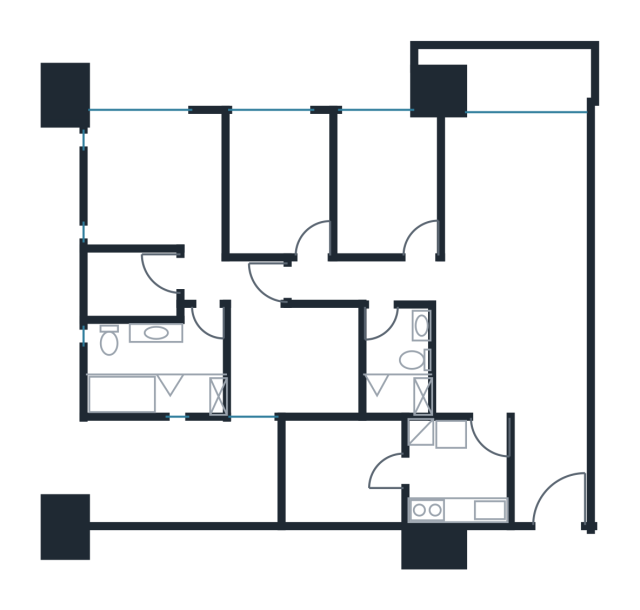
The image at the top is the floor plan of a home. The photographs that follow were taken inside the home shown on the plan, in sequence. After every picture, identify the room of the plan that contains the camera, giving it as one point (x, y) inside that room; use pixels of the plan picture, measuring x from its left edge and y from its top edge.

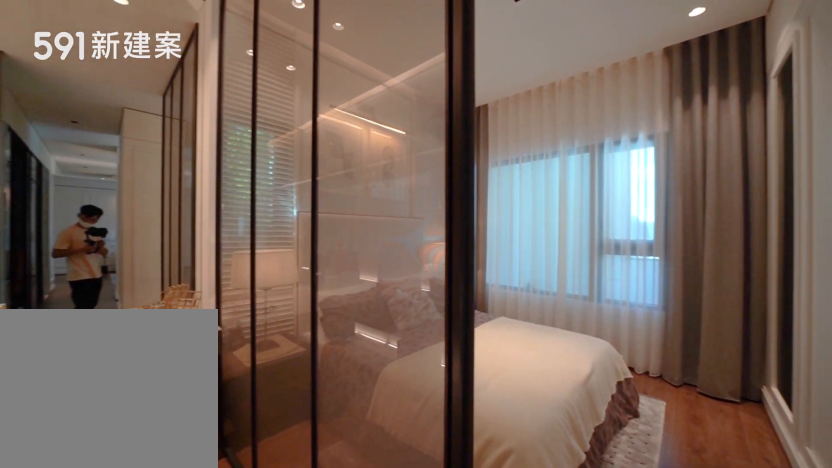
(152, 212)
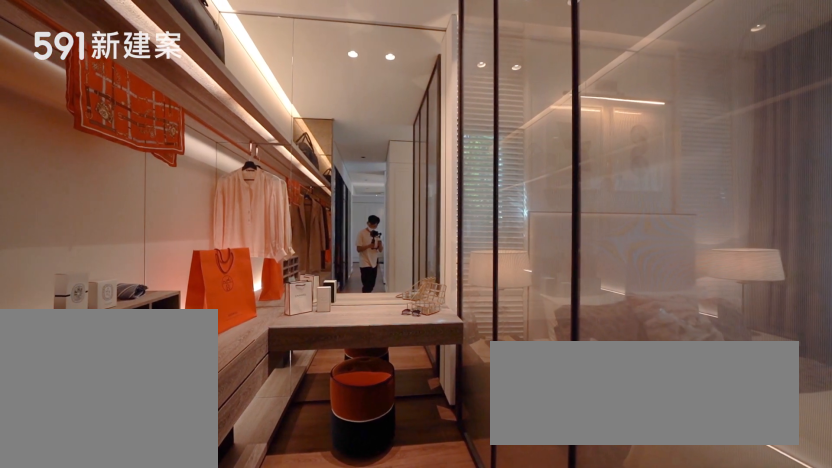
(152, 212)
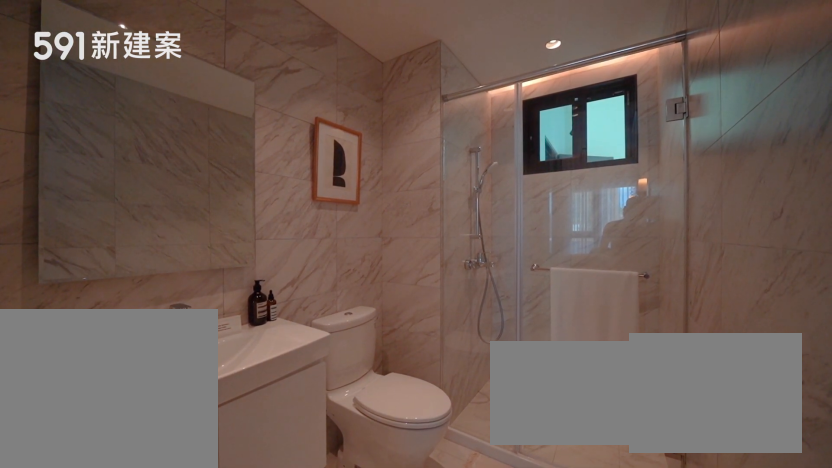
(395, 365)
